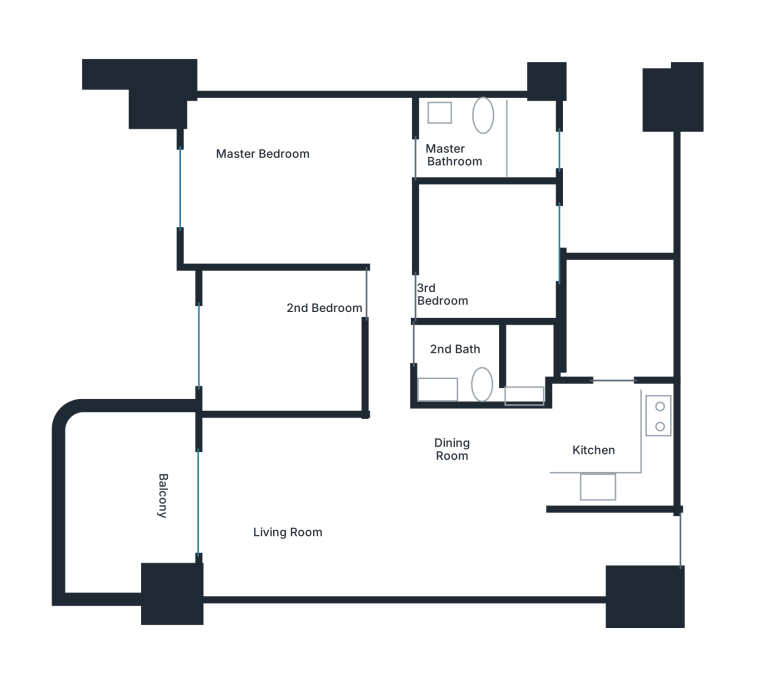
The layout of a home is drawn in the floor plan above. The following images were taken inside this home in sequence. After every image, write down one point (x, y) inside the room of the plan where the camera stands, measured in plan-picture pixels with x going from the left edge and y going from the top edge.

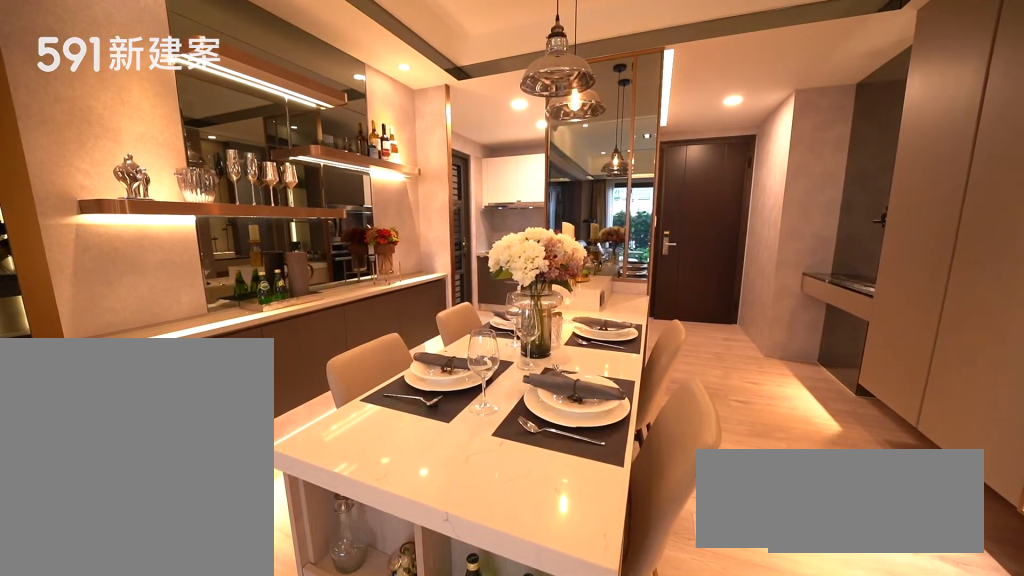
(484, 462)
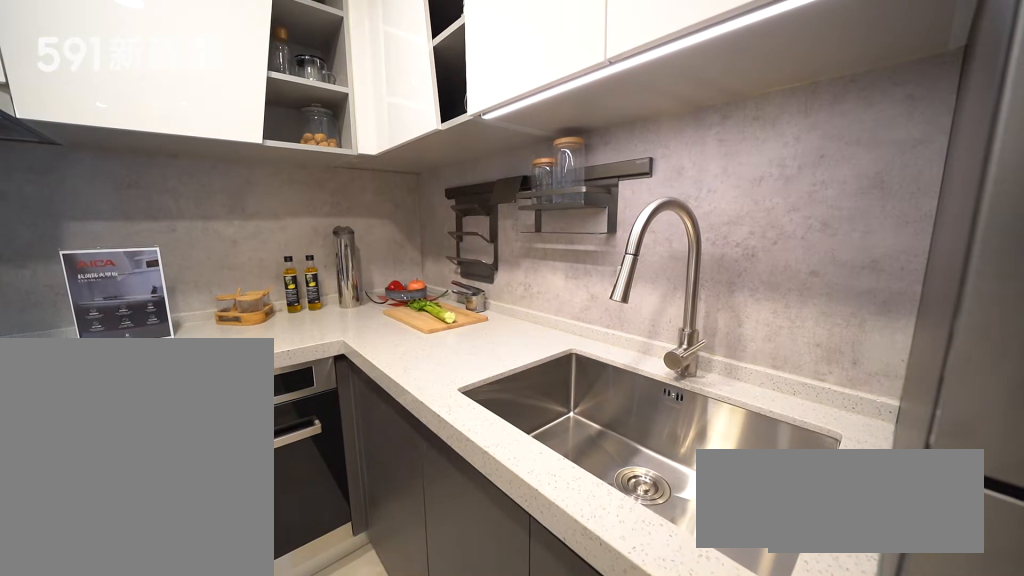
(616, 446)
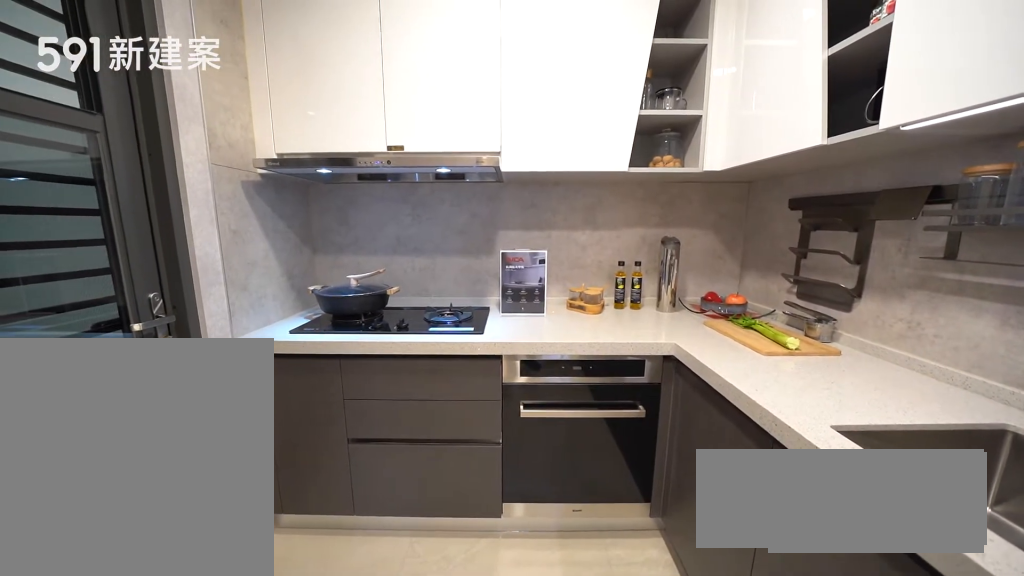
(616, 446)
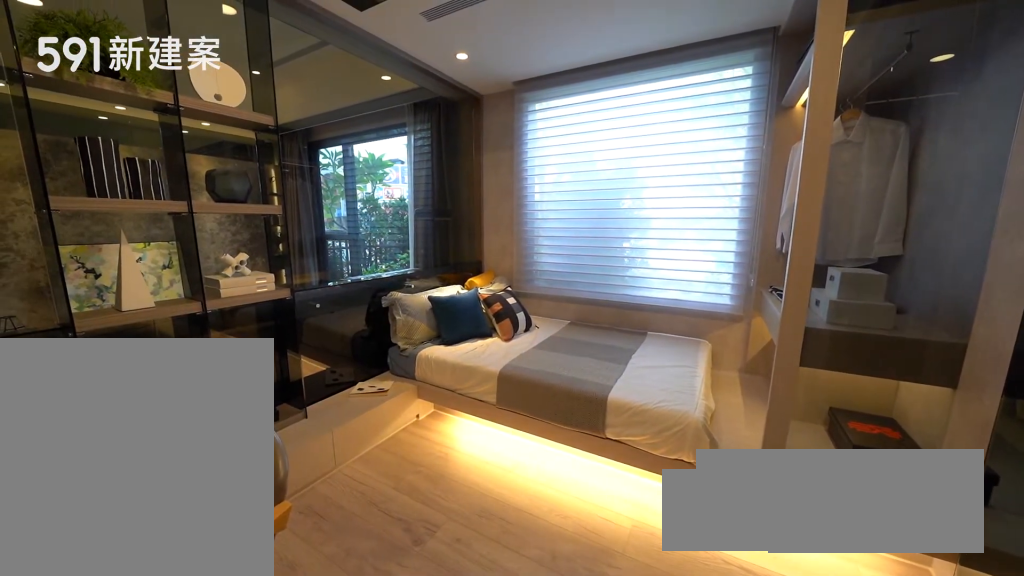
(278, 343)
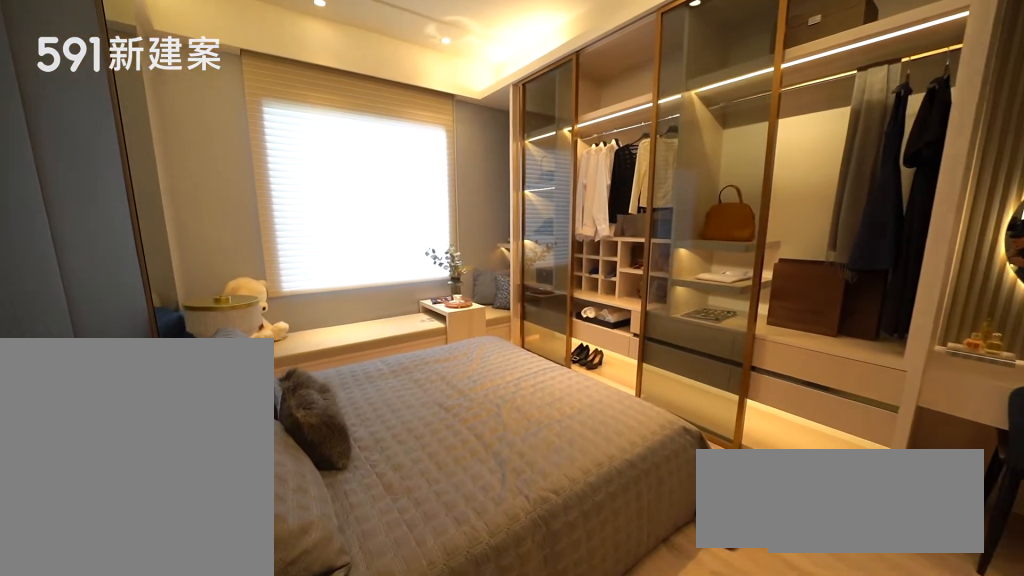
(296, 176)
